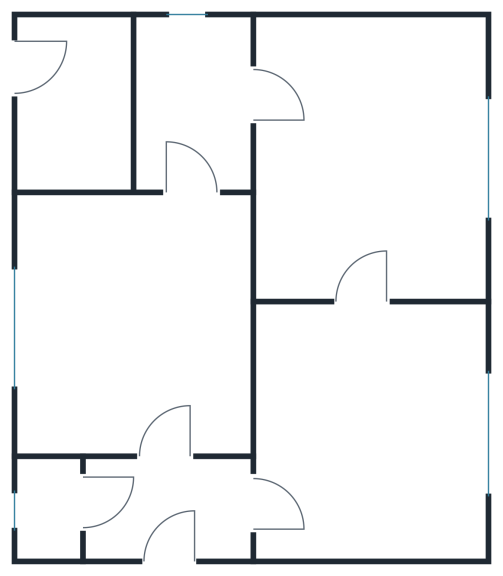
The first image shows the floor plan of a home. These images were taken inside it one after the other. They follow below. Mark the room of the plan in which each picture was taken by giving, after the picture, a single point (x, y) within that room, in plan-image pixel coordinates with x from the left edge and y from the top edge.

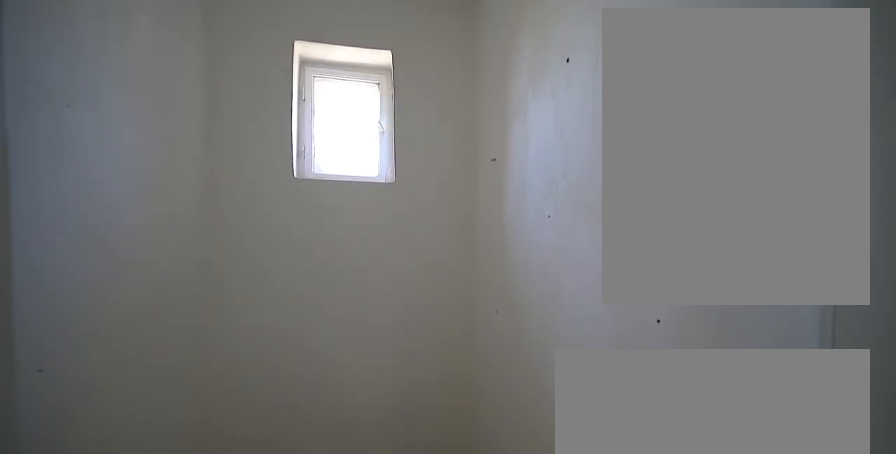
(51, 514)
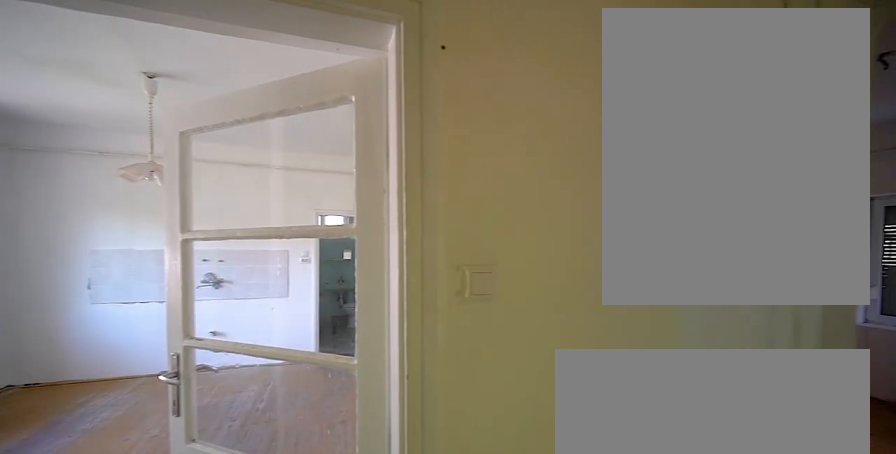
(174, 497)
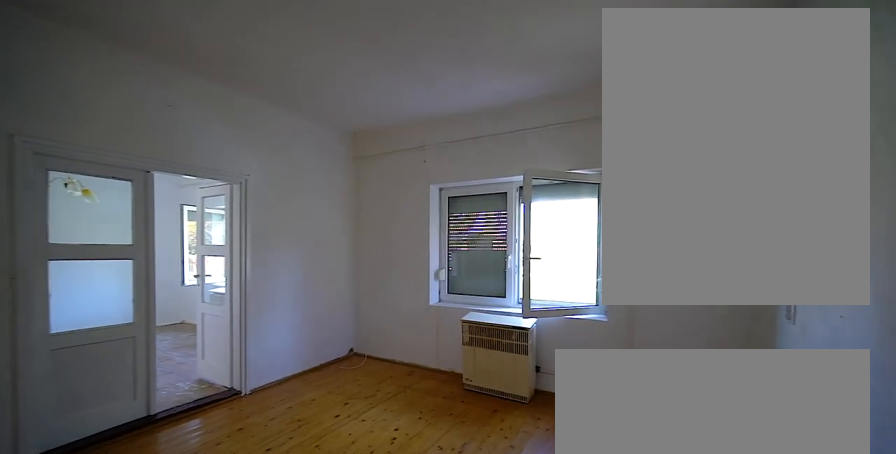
(374, 433)
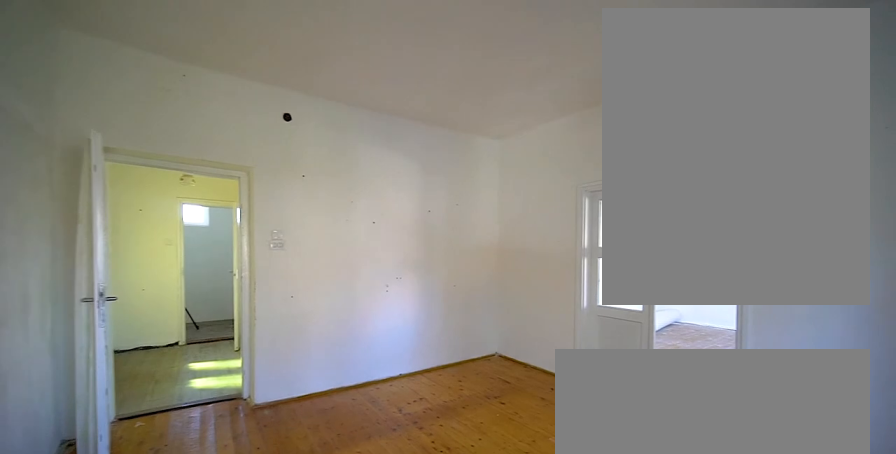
(374, 434)
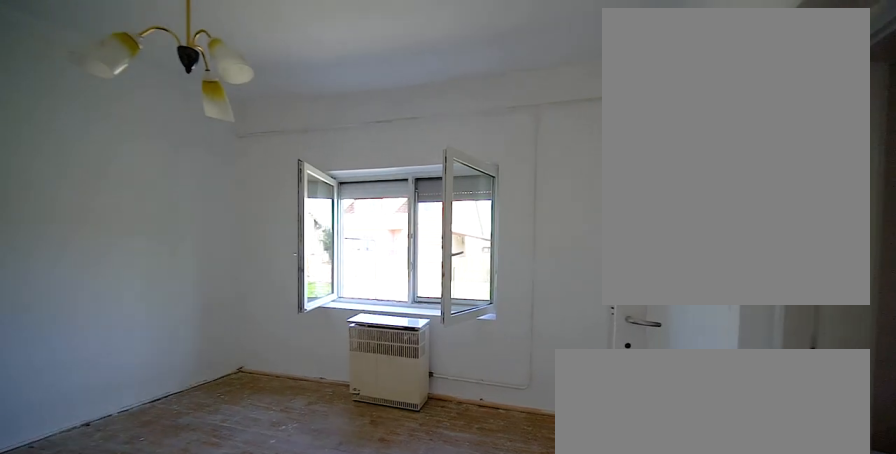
(379, 170)
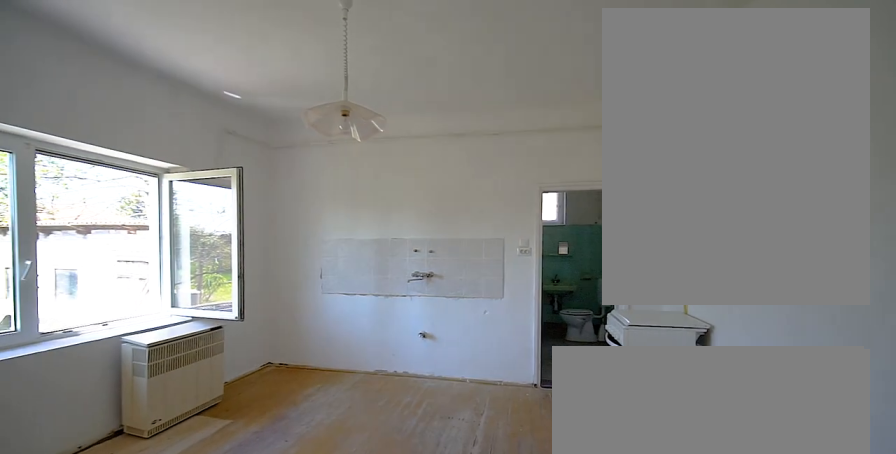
(134, 334)
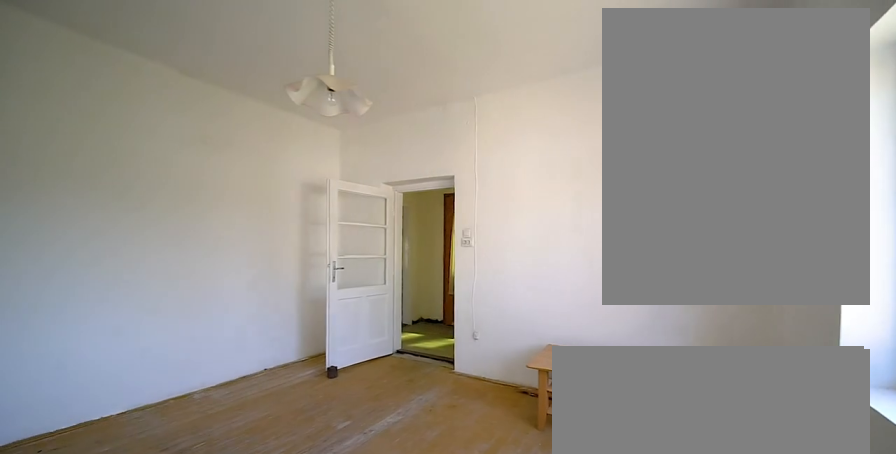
(134, 334)
